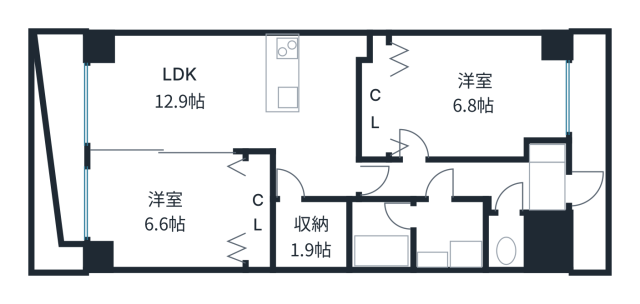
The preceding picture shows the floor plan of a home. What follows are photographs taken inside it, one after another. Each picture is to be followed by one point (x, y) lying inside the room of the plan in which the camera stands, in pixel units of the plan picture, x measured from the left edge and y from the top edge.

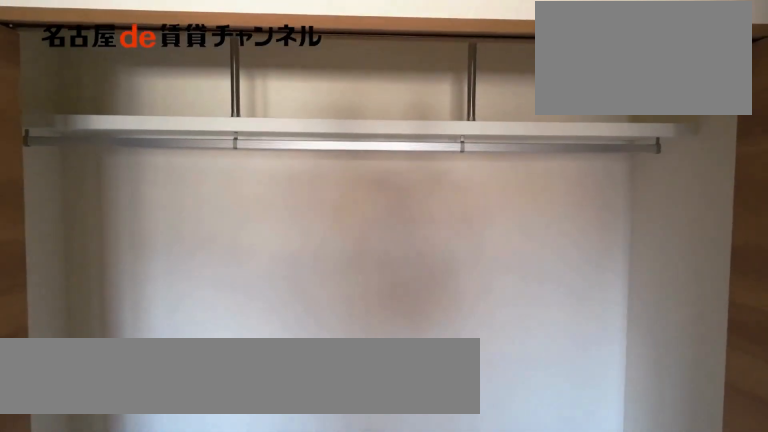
(258, 210)
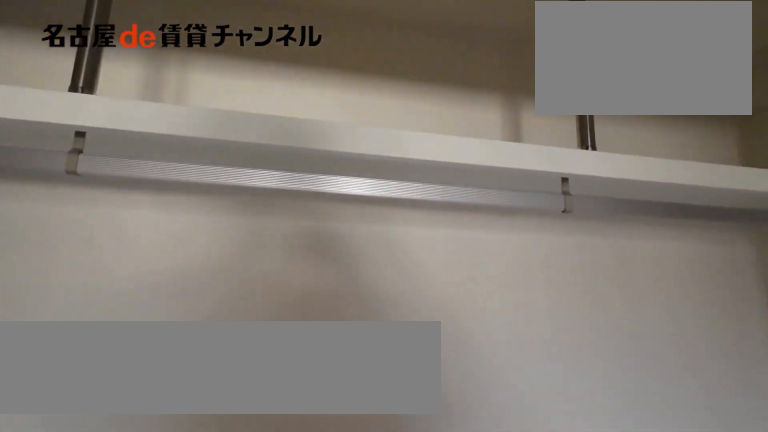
(258, 210)
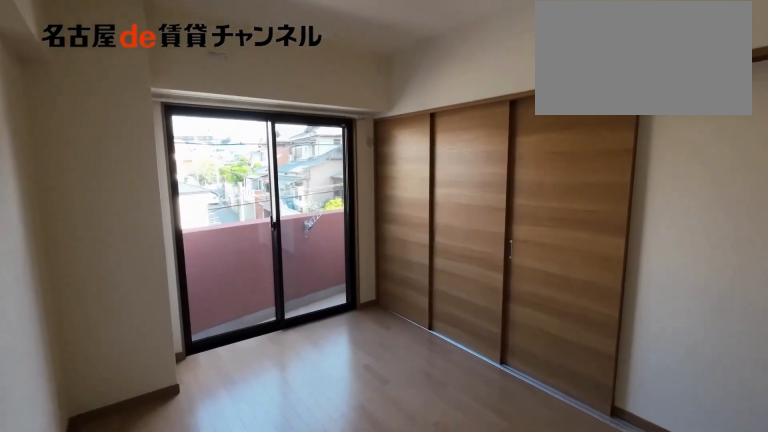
(168, 209)
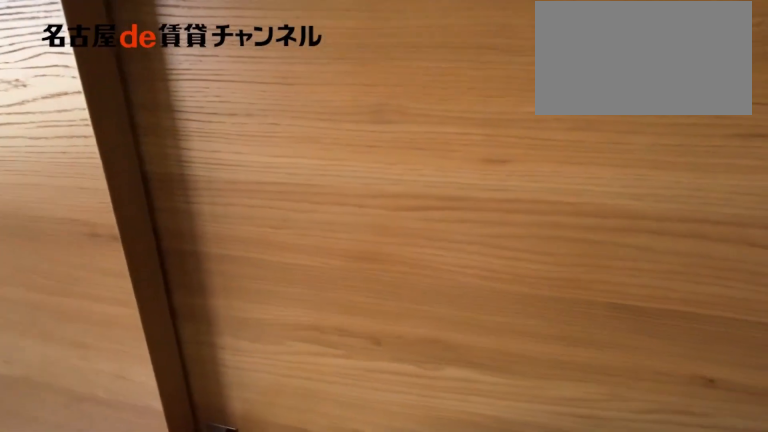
(168, 209)
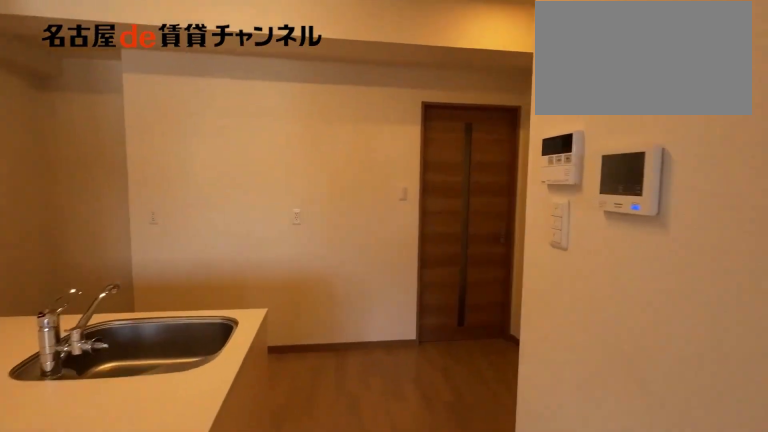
(236, 101)
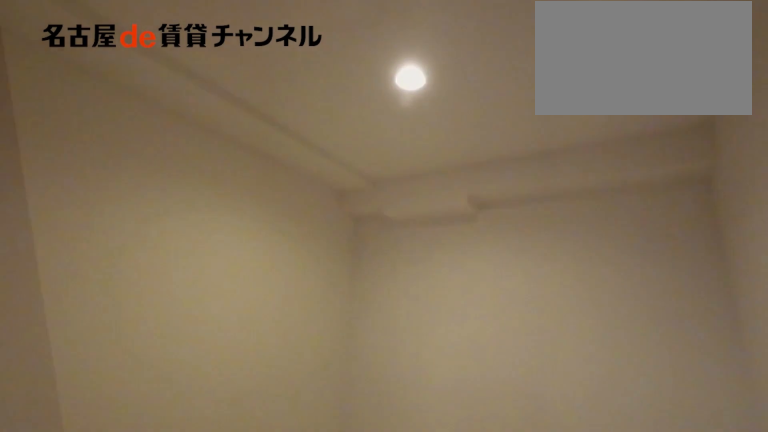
(310, 234)
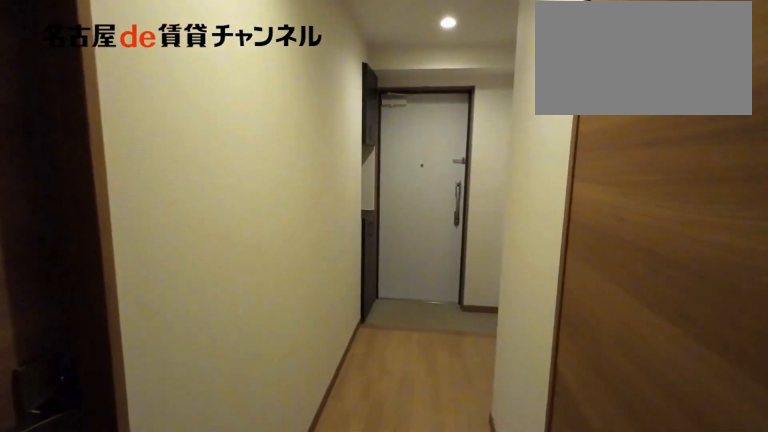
(449, 181)
